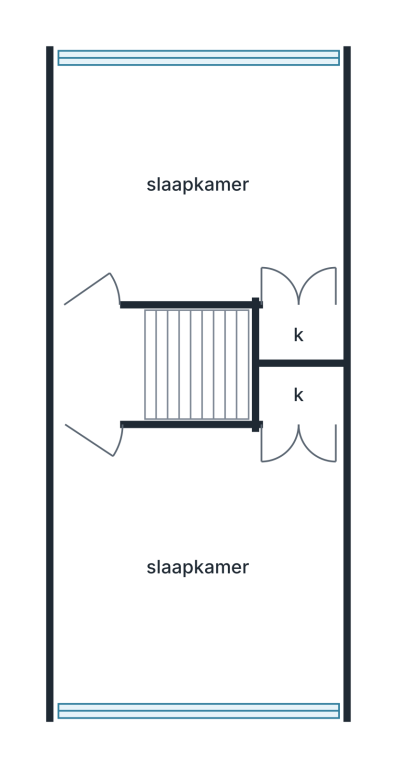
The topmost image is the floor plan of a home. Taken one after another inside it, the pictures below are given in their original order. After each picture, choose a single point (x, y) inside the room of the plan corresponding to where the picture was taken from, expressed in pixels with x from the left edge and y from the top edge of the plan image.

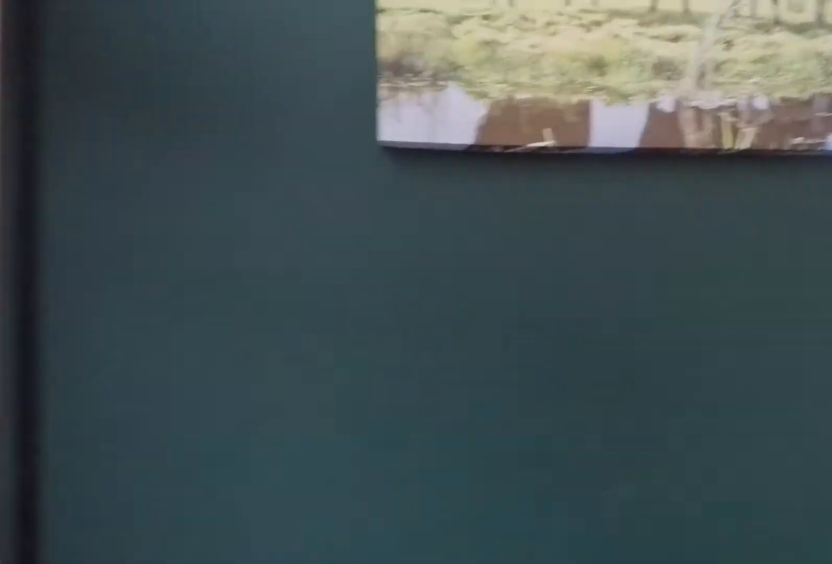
(297, 169)
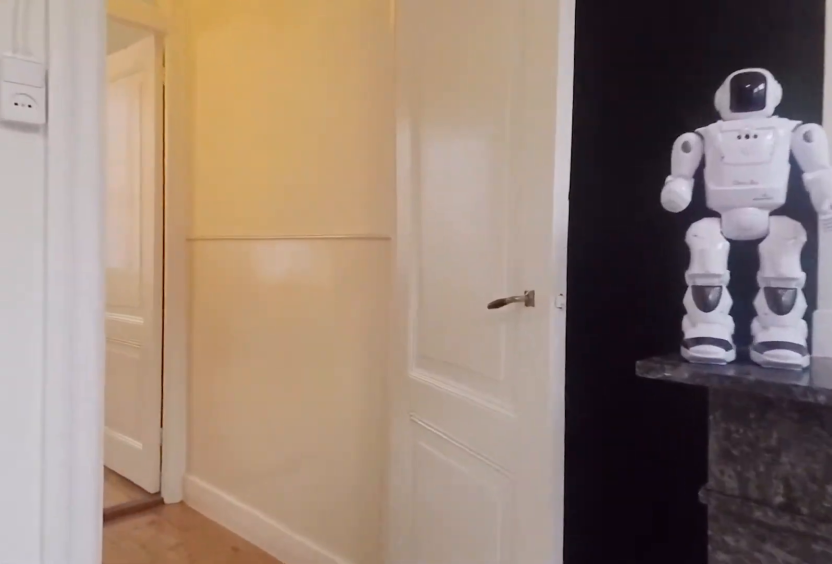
(297, 169)
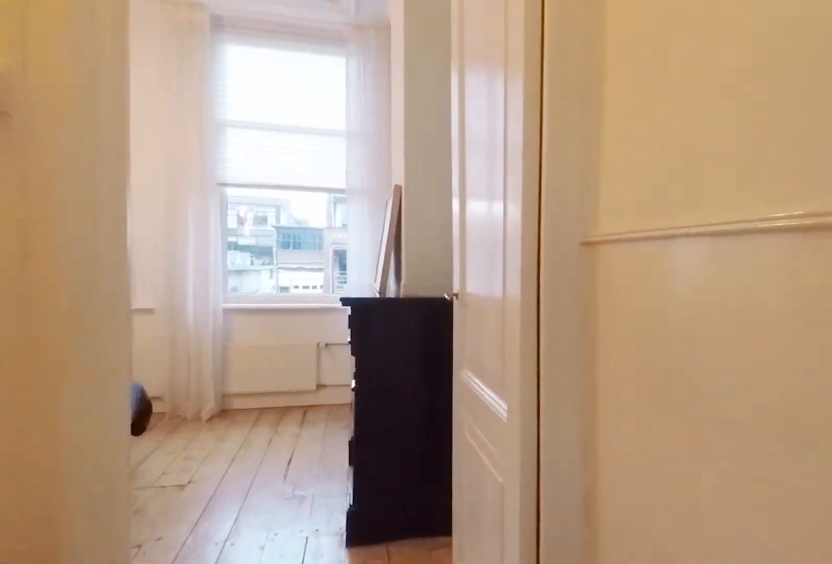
(99, 363)
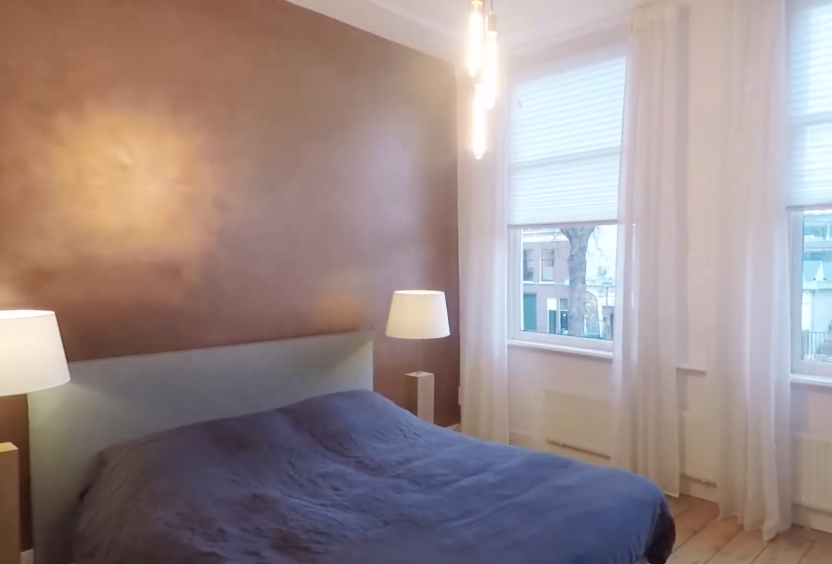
(217, 513)
